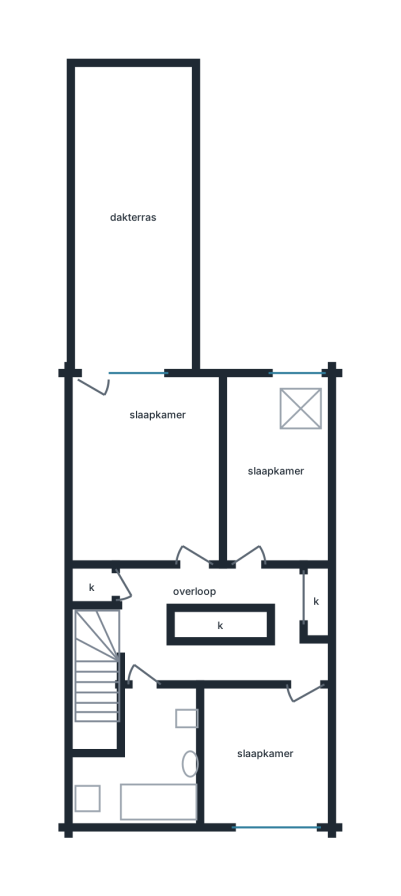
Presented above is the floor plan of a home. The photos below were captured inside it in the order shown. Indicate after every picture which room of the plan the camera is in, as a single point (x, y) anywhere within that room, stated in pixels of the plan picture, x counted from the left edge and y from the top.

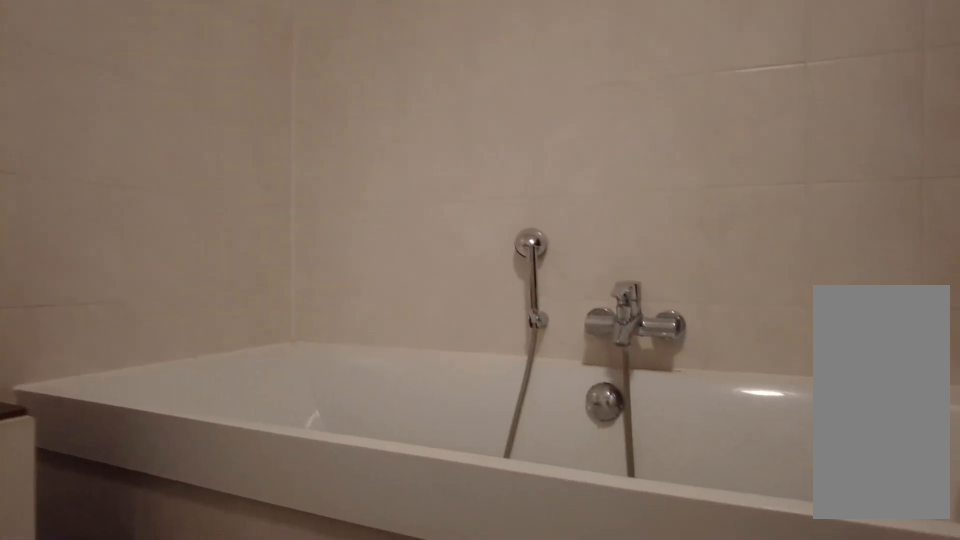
(145, 755)
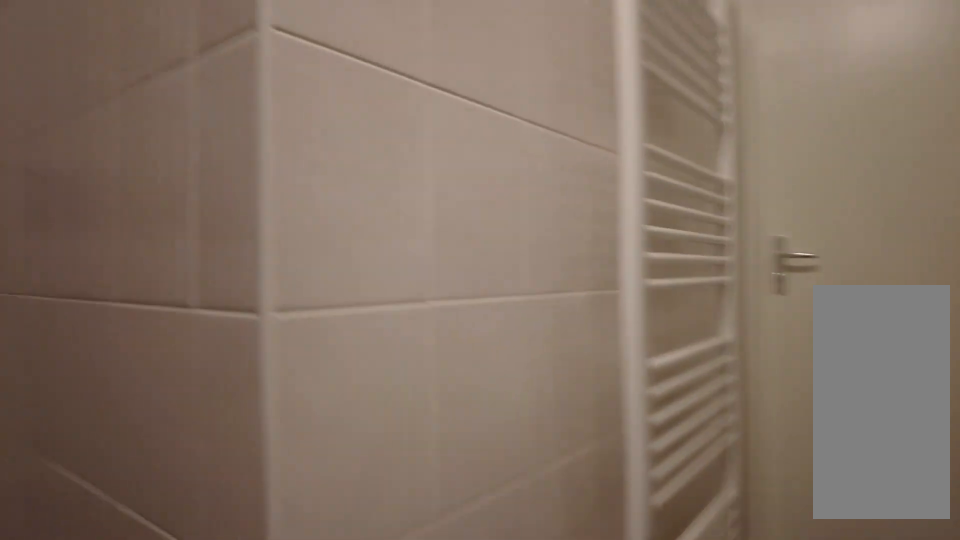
(145, 755)
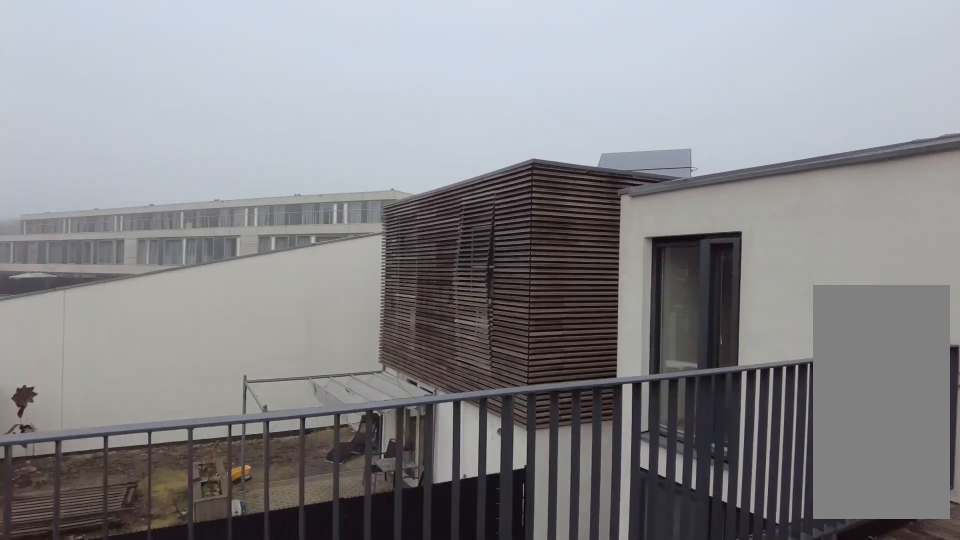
(134, 212)
